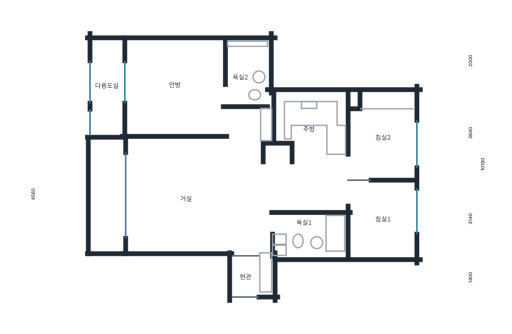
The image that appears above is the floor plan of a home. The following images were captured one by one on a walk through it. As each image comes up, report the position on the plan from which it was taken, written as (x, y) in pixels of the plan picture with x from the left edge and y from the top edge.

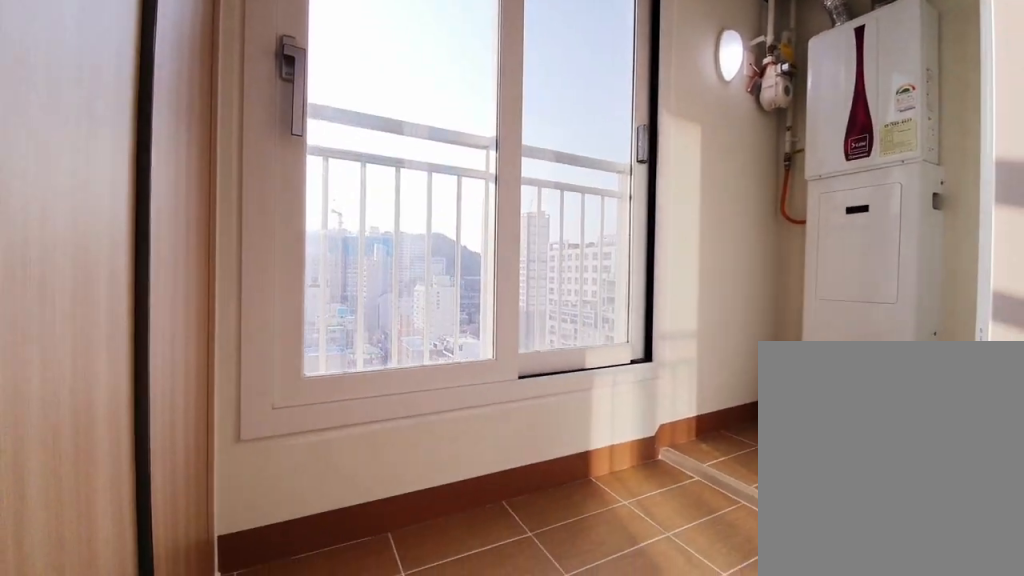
(121, 98)
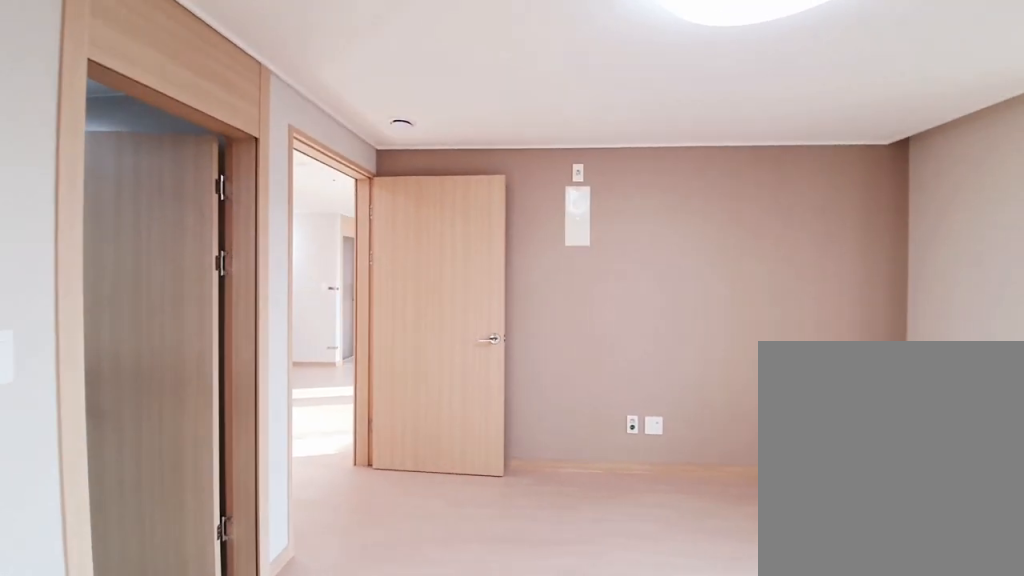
(167, 108)
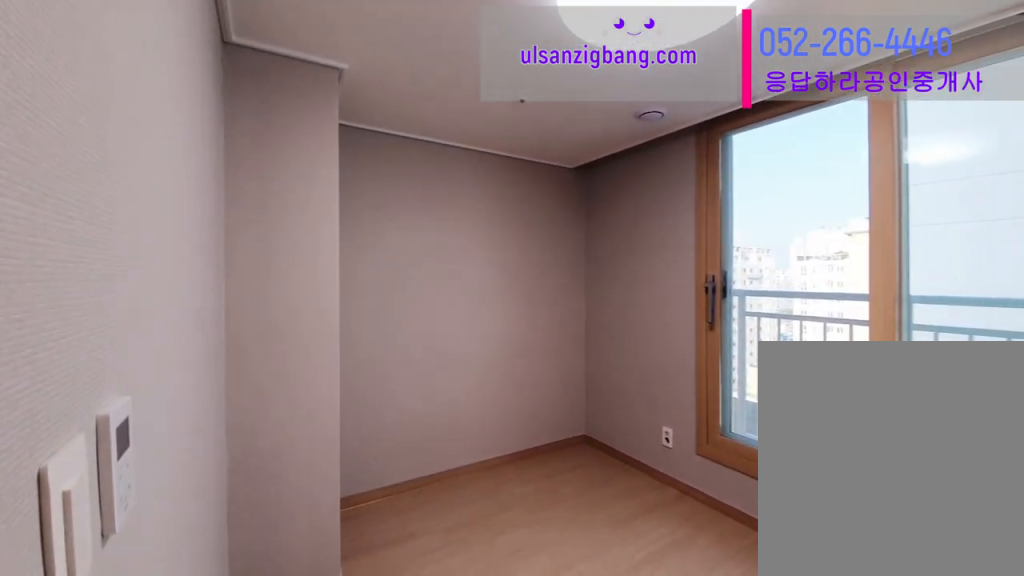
(392, 142)
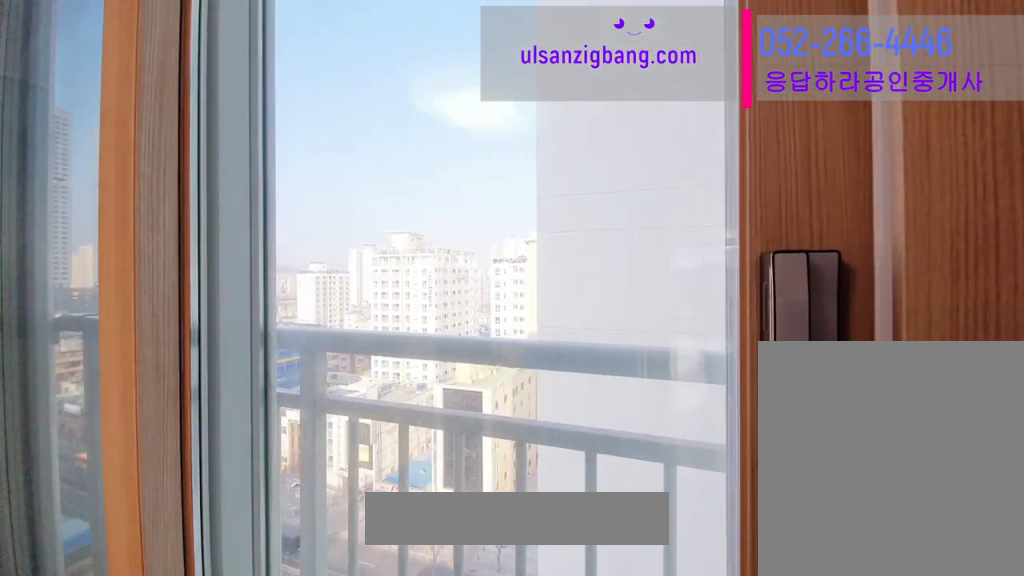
(392, 142)
